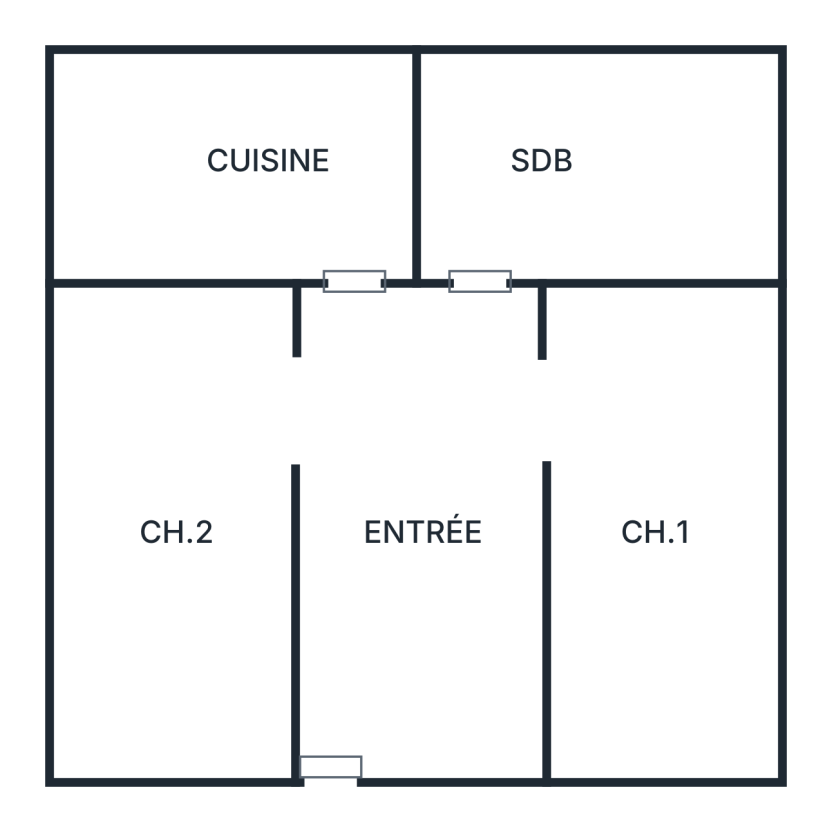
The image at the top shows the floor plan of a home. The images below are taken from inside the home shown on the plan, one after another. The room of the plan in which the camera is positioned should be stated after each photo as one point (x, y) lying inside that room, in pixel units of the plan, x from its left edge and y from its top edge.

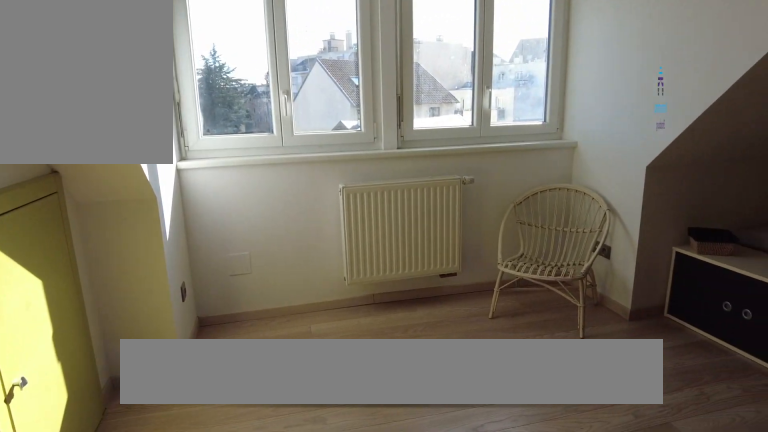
(664, 666)
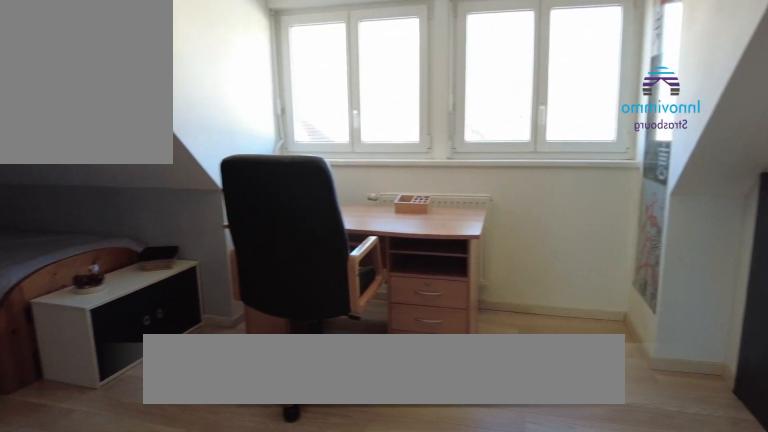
(179, 664)
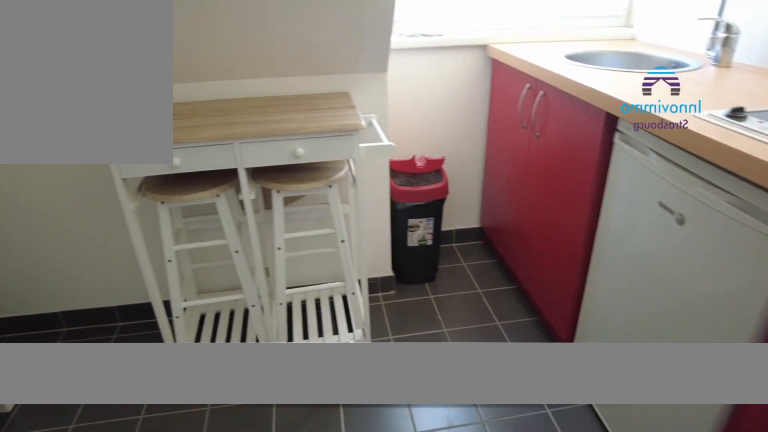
(278, 230)
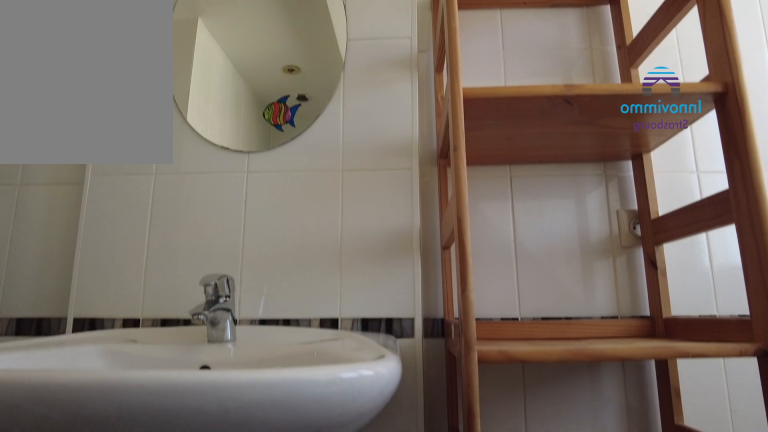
(541, 228)
